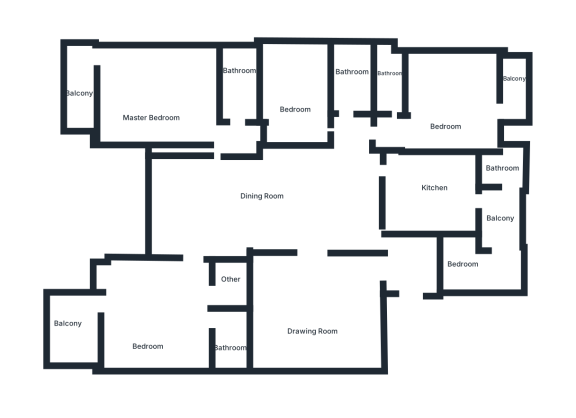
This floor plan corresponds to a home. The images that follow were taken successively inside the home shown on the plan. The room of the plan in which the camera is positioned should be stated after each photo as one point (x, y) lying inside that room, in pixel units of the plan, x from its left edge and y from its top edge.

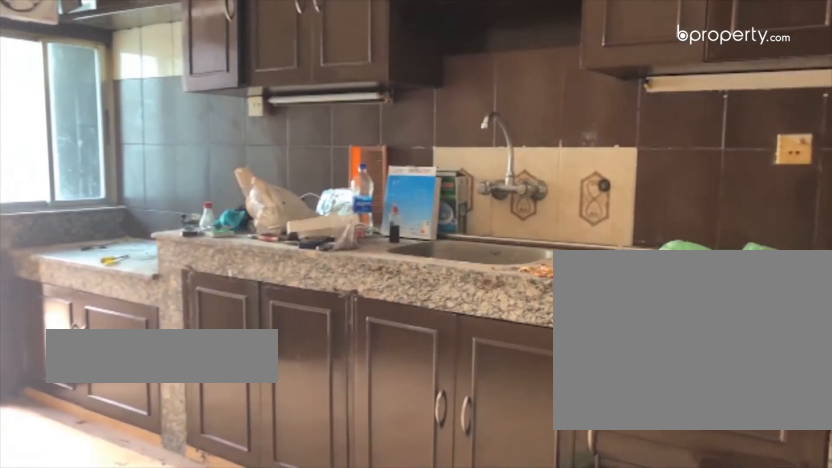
(434, 186)
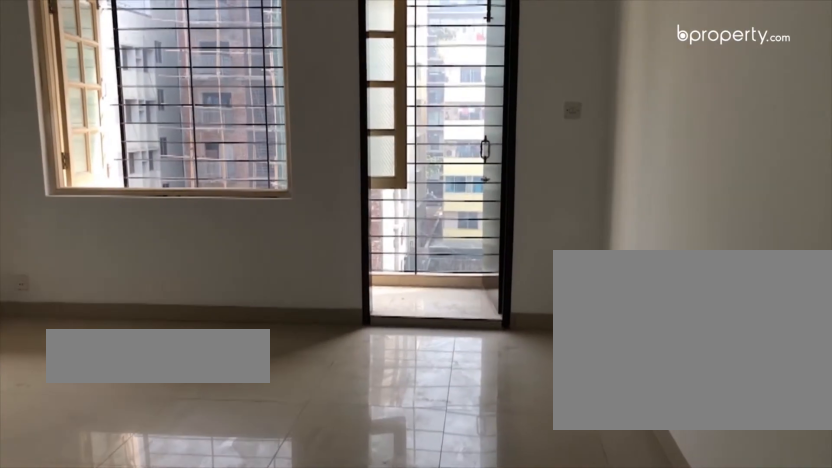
(446, 100)
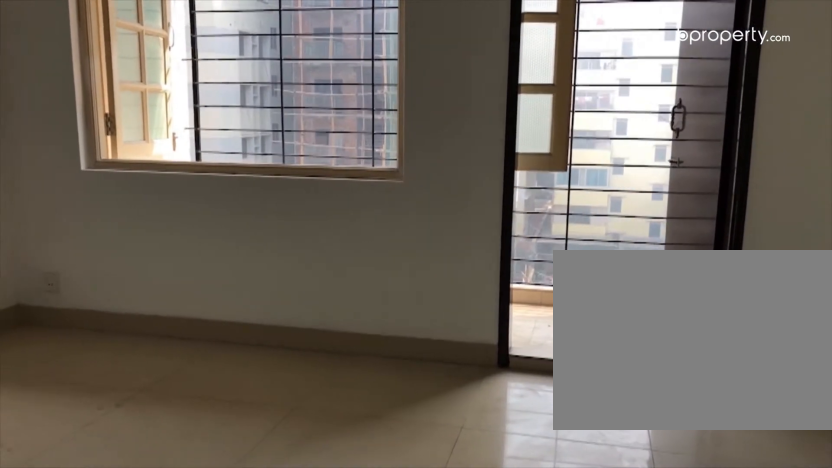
(446, 100)
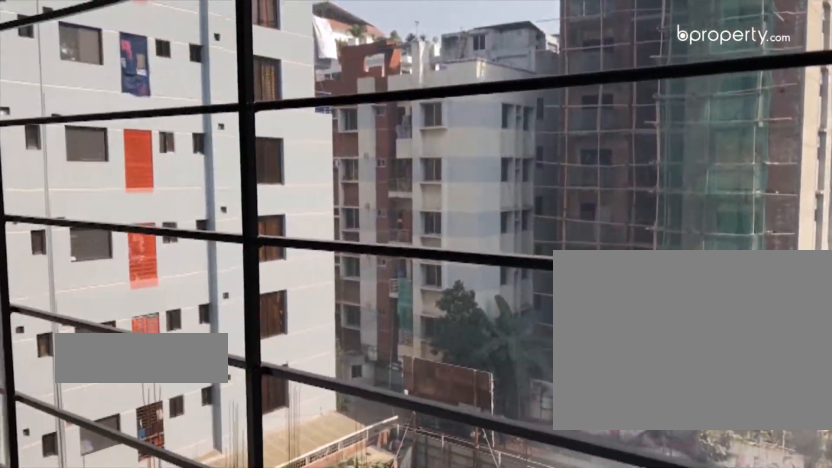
(513, 88)
